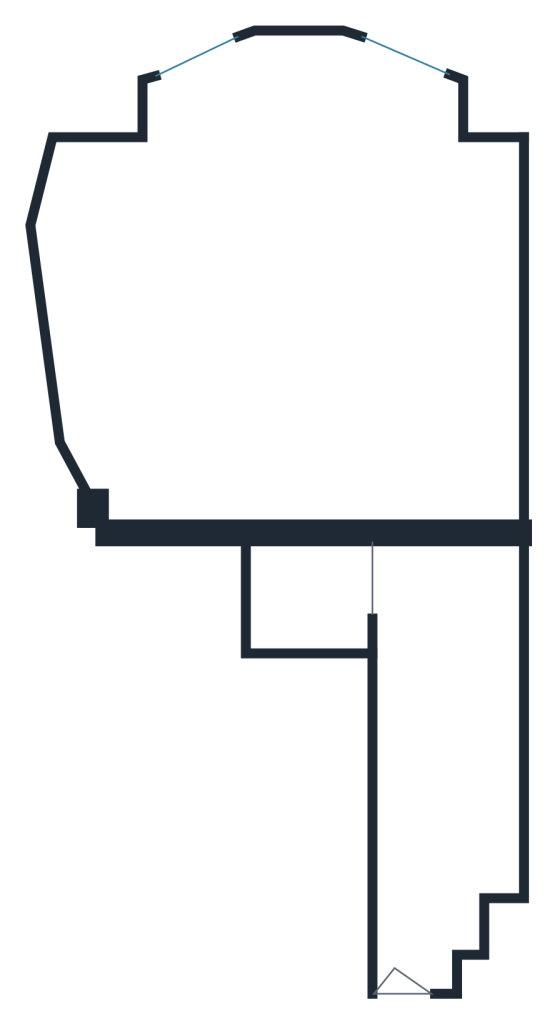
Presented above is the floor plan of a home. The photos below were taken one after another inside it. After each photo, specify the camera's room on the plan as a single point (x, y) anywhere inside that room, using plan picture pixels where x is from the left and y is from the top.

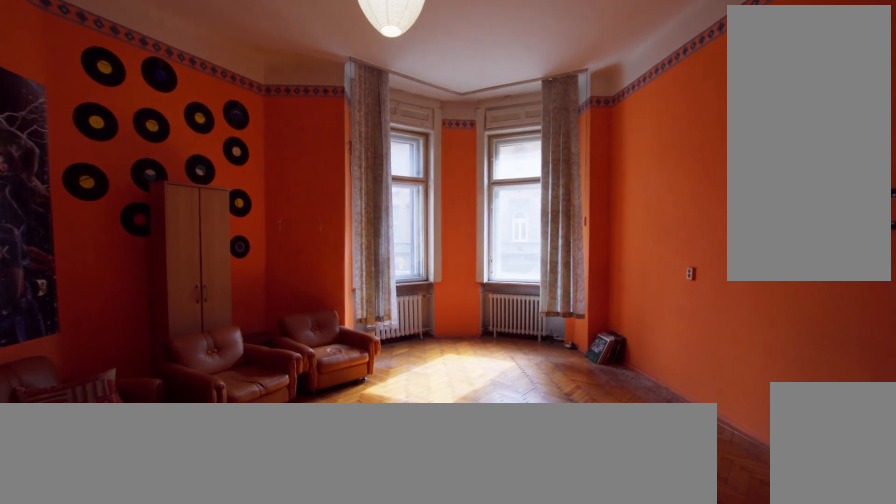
(291, 281)
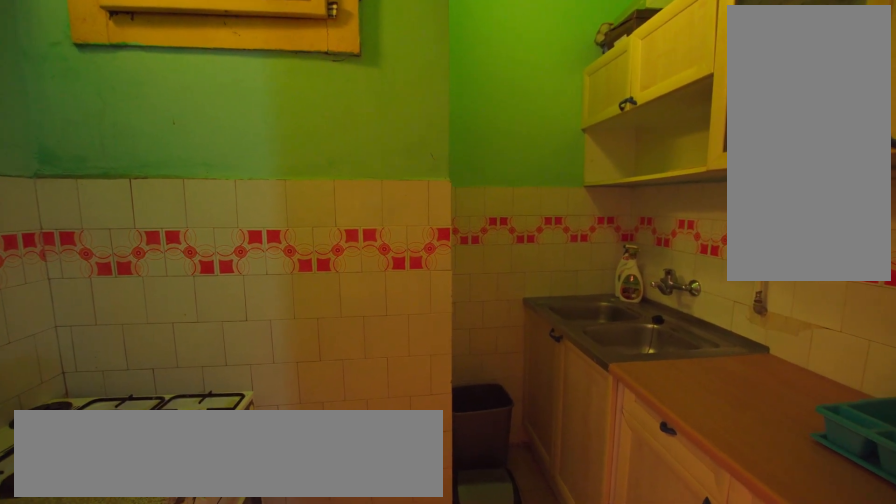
(307, 590)
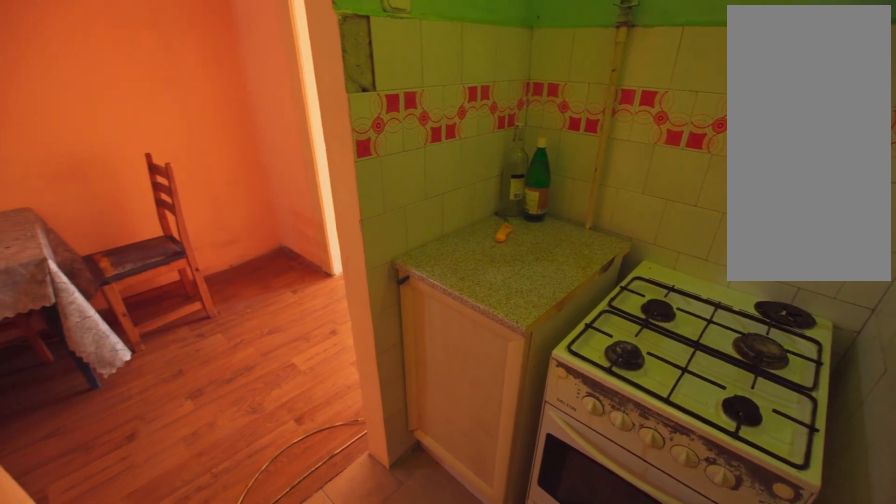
(307, 594)
